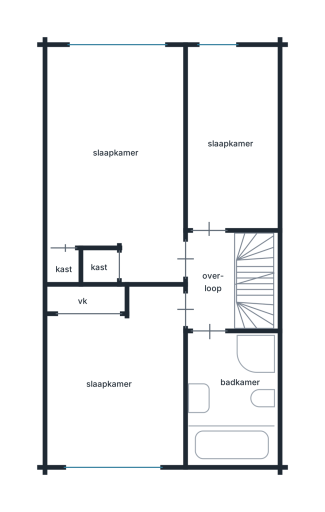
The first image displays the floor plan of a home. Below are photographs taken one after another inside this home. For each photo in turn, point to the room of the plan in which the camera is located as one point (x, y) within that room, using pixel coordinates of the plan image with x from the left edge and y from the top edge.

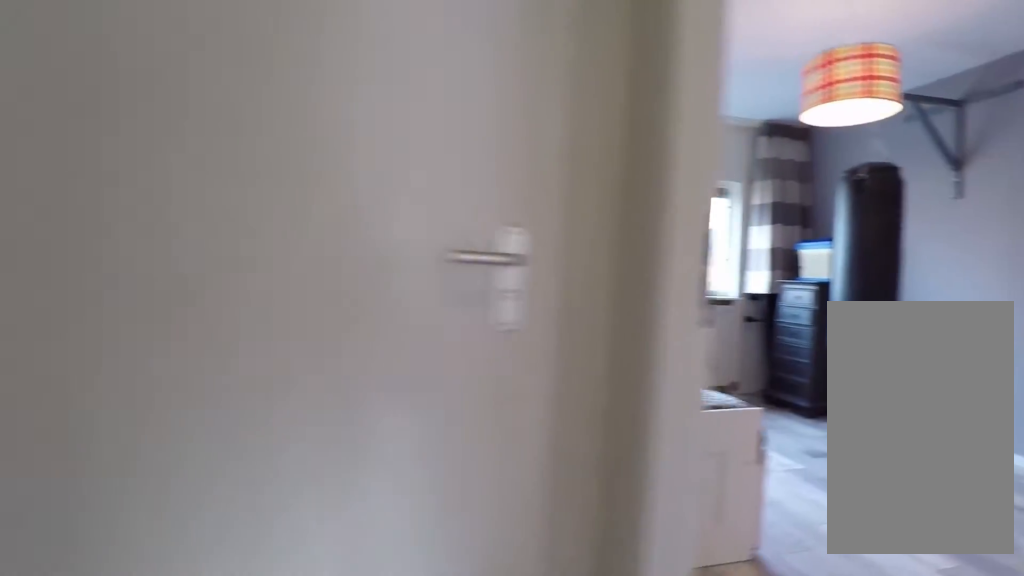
(211, 280)
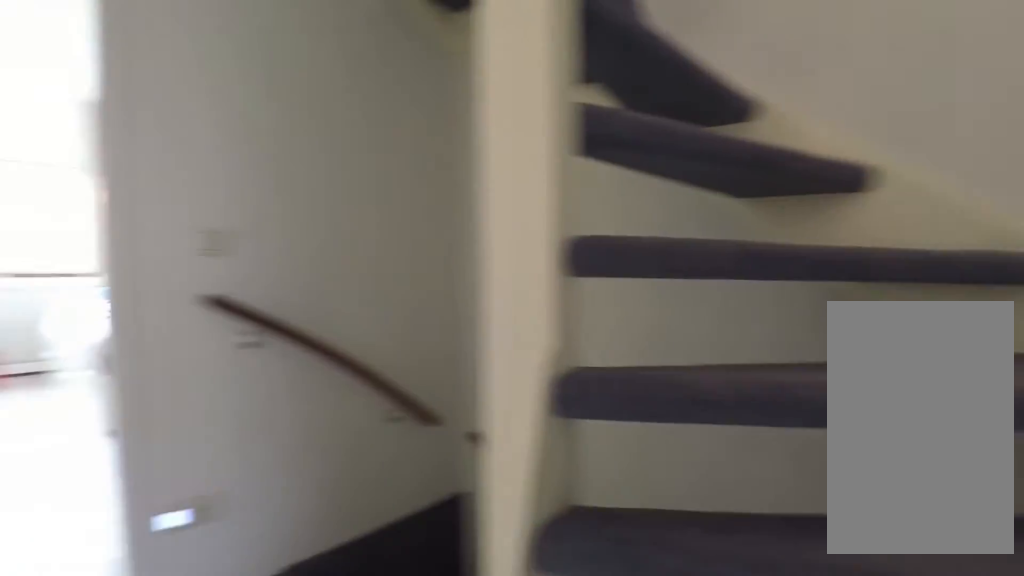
(211, 280)
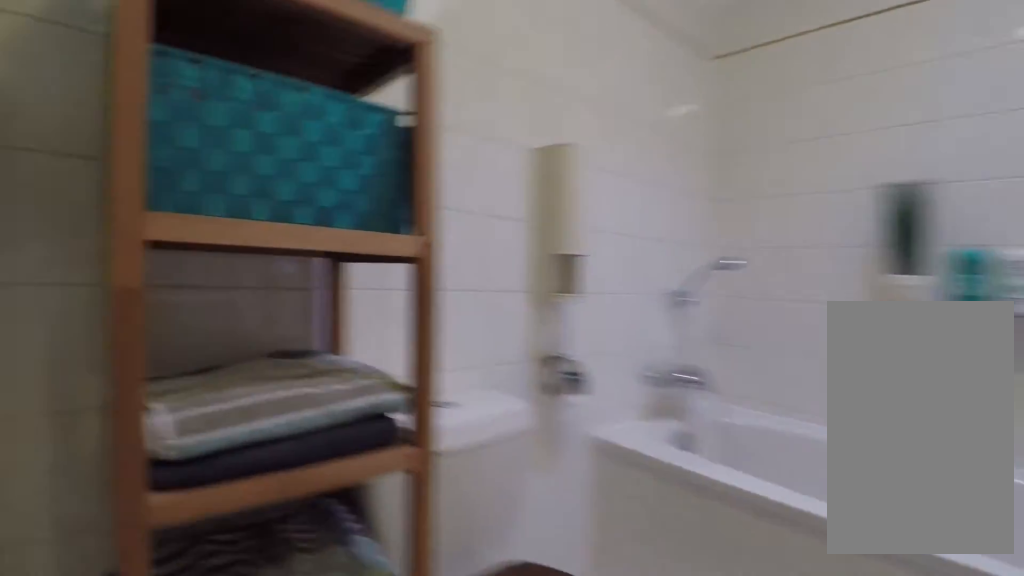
(232, 399)
